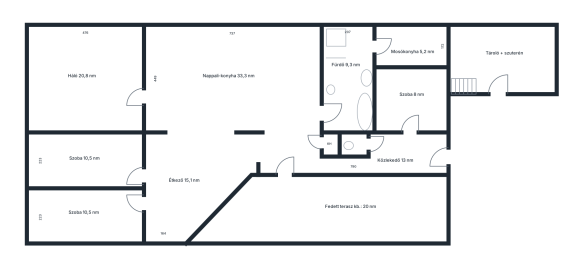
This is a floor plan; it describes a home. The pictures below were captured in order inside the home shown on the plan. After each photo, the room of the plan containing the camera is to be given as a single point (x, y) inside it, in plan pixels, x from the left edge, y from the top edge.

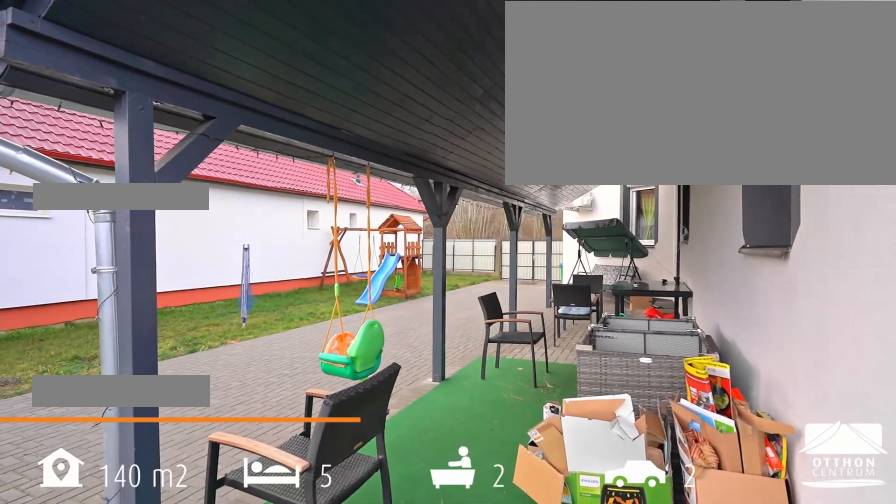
(347, 208)
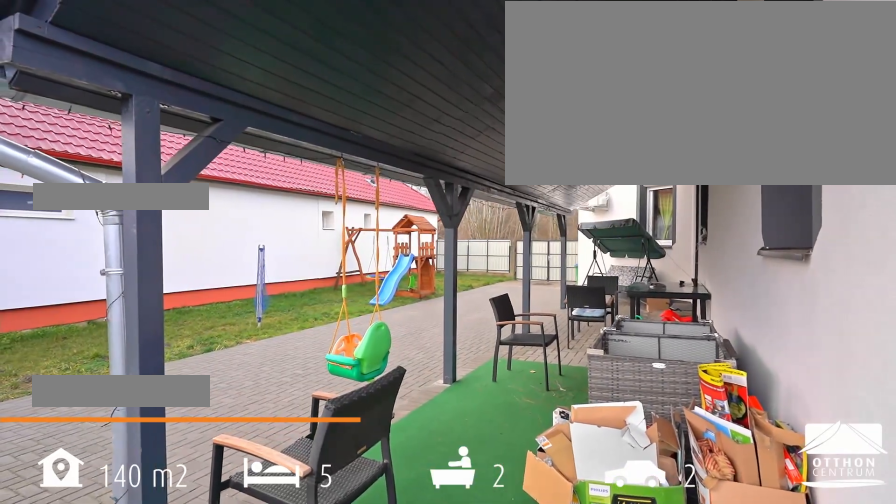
(347, 208)
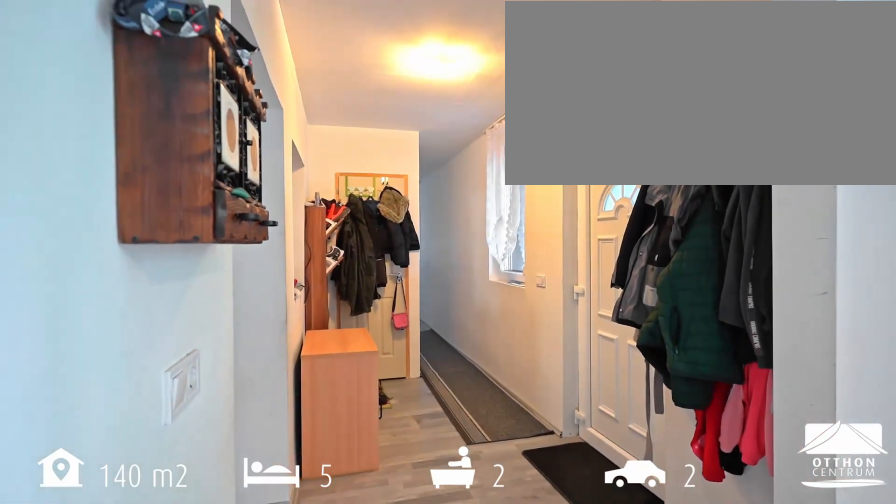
(351, 165)
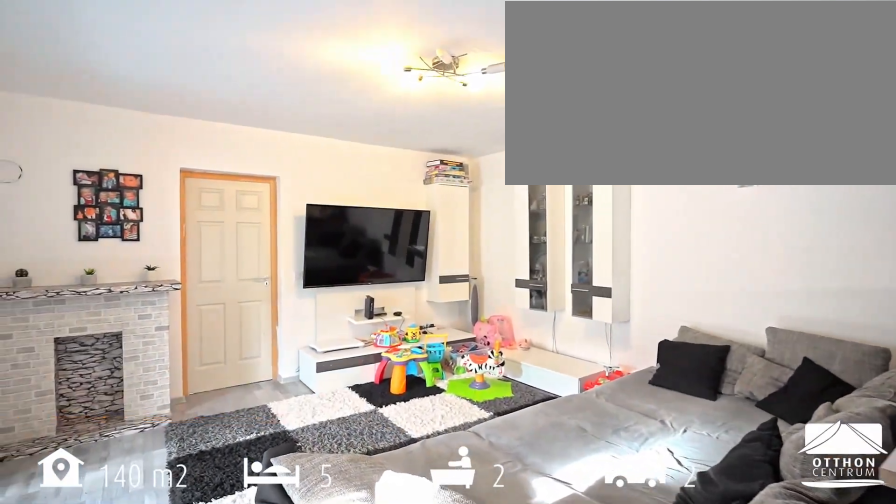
(233, 79)
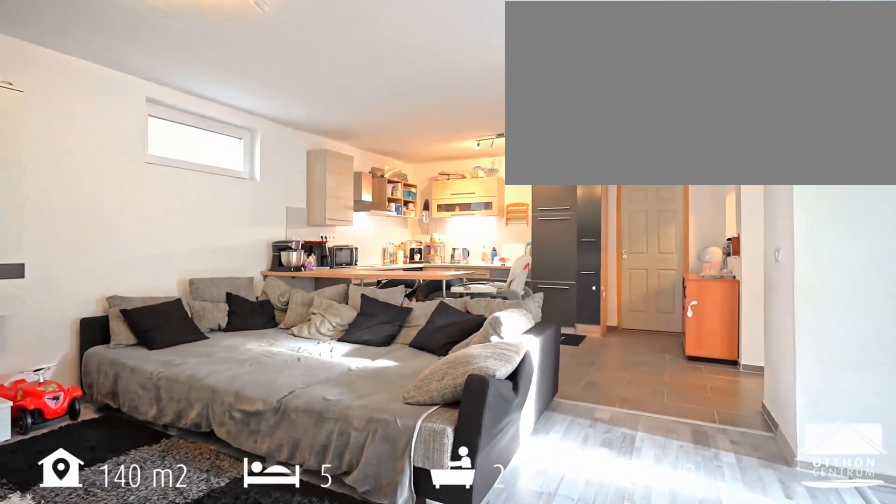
(233, 79)
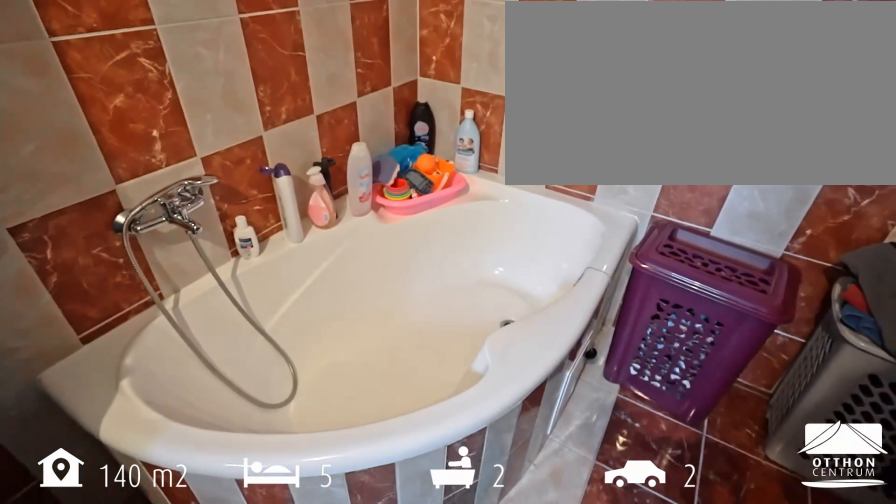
(347, 81)
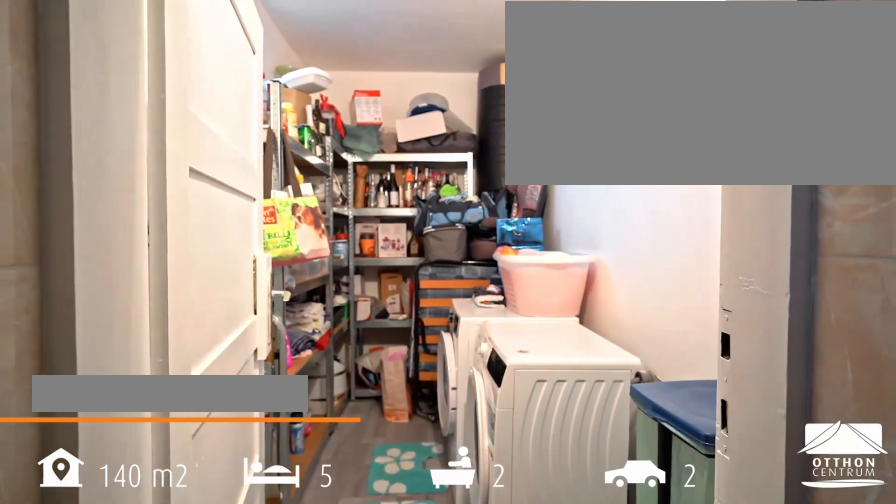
(411, 46)
